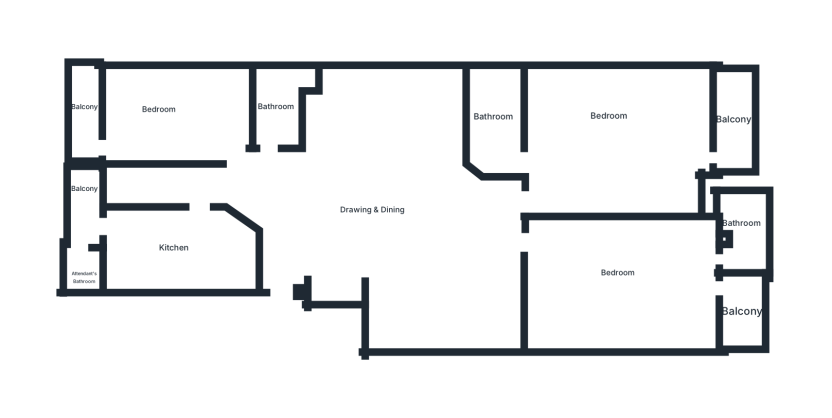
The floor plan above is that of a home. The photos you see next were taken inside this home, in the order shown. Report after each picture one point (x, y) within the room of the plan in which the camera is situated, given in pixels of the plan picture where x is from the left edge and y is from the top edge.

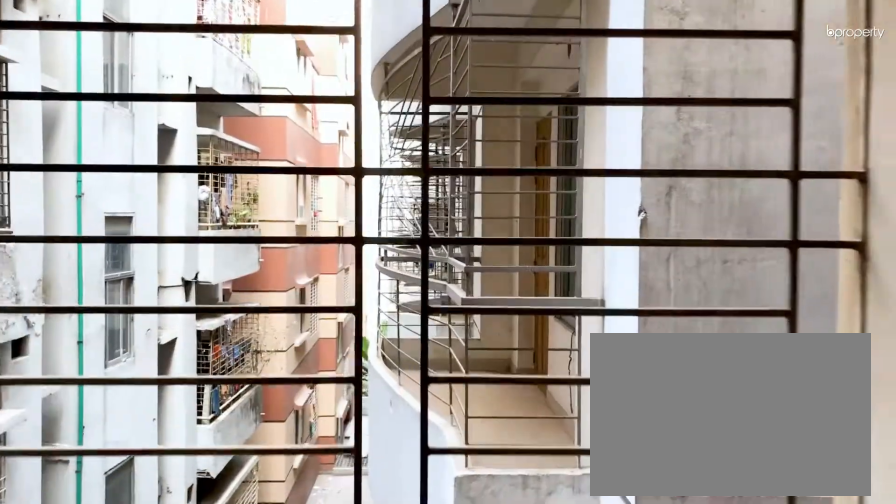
(85, 116)
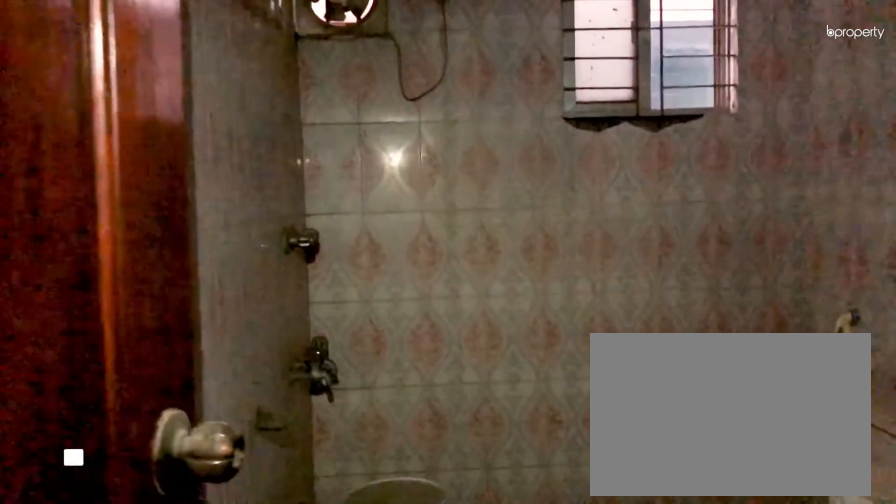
(278, 109)
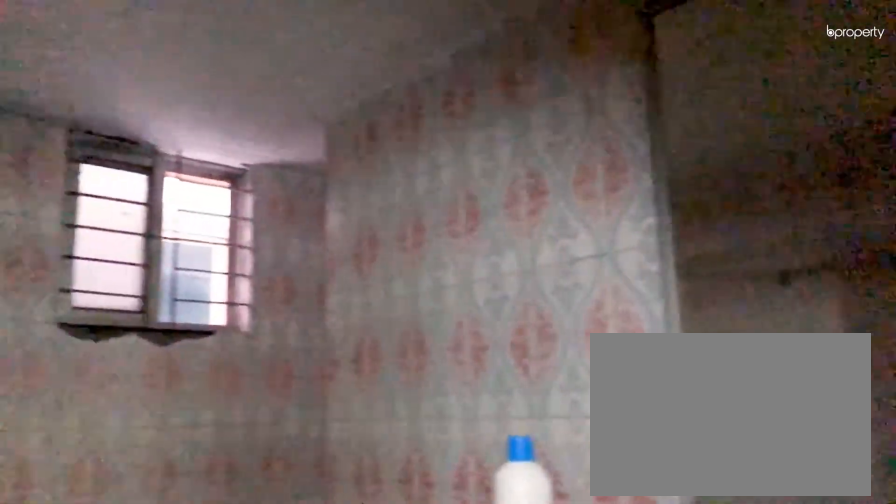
(278, 109)
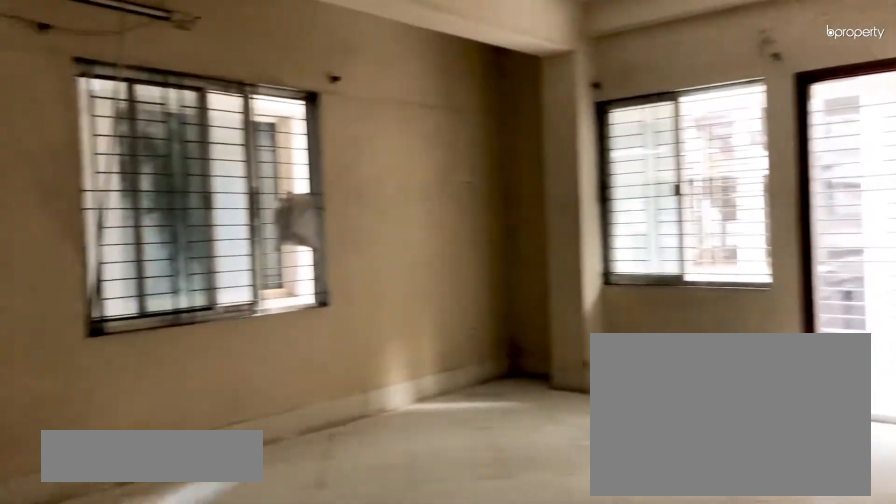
(603, 121)
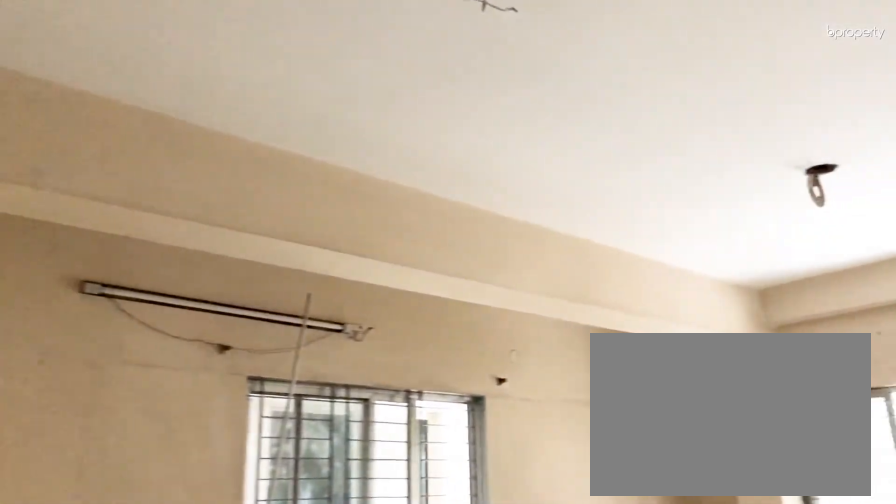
(603, 121)
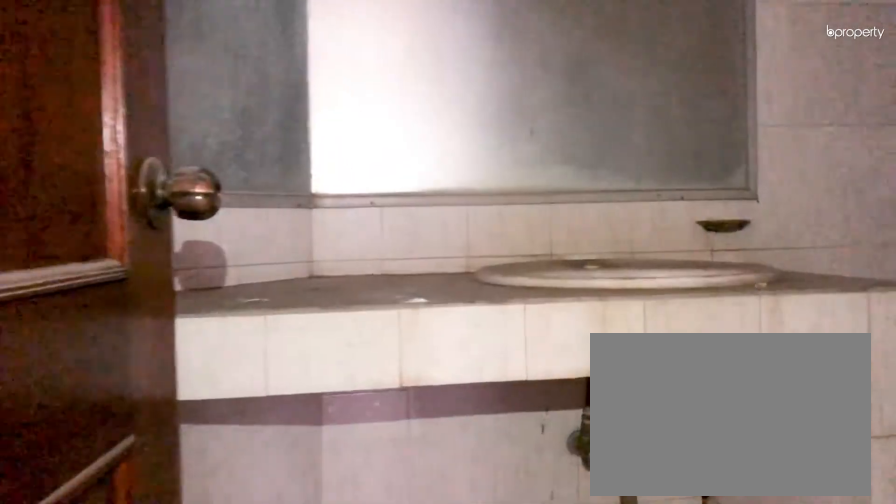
(488, 115)
